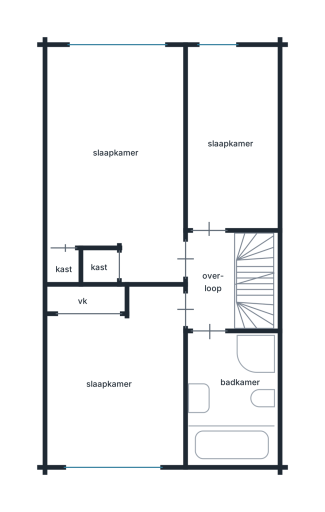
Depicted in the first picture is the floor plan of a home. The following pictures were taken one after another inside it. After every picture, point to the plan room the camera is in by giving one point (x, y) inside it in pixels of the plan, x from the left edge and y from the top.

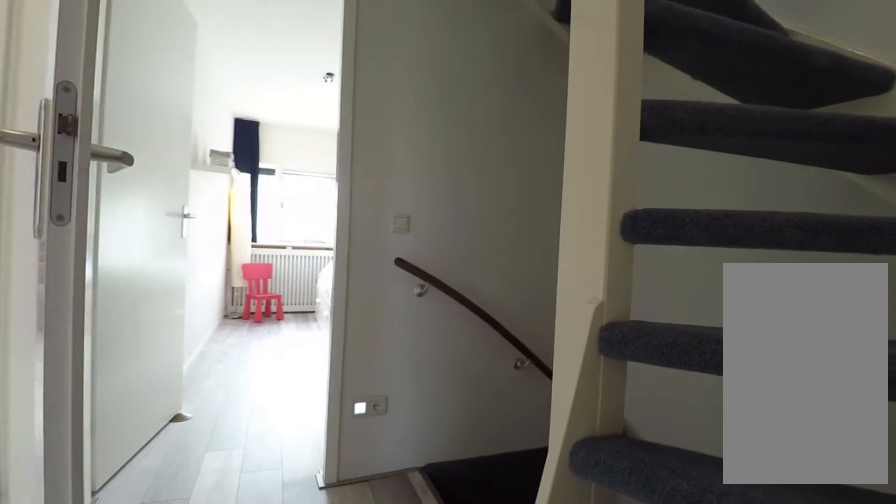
(211, 280)
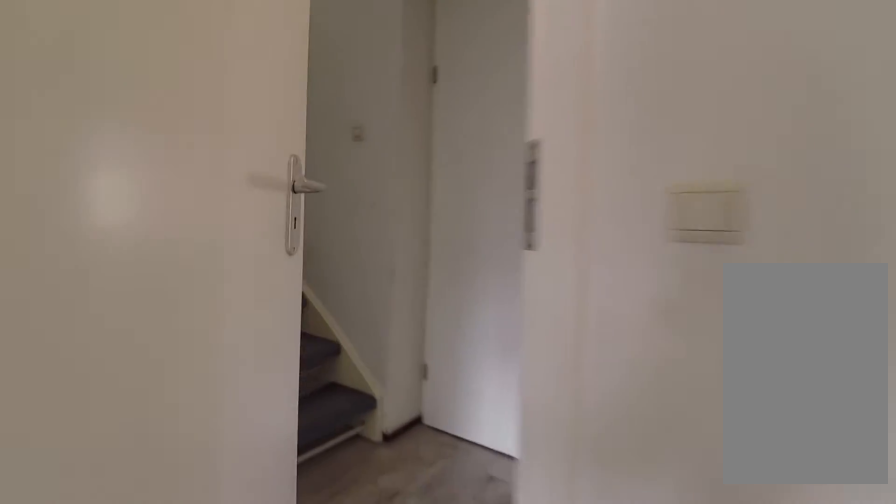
(211, 280)
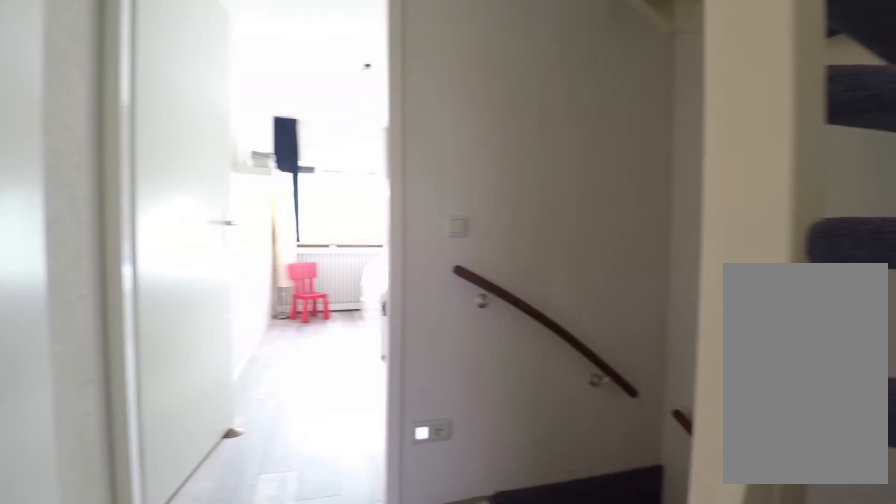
(211, 280)
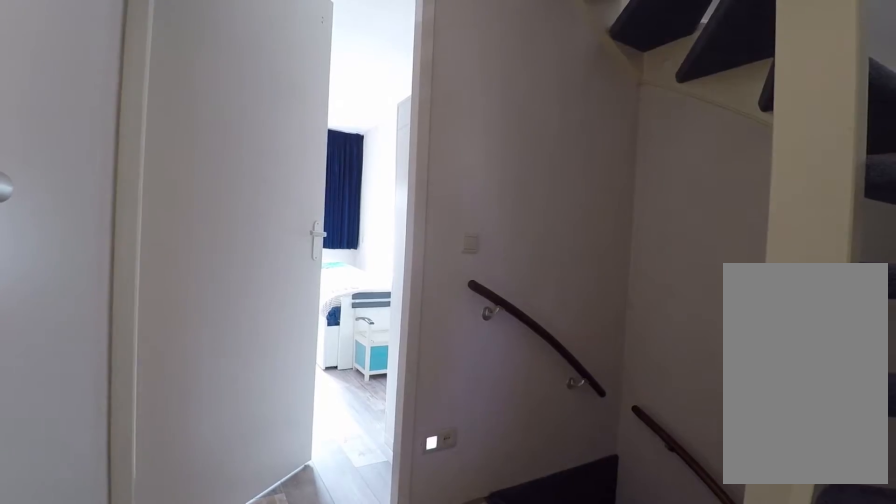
(211, 280)
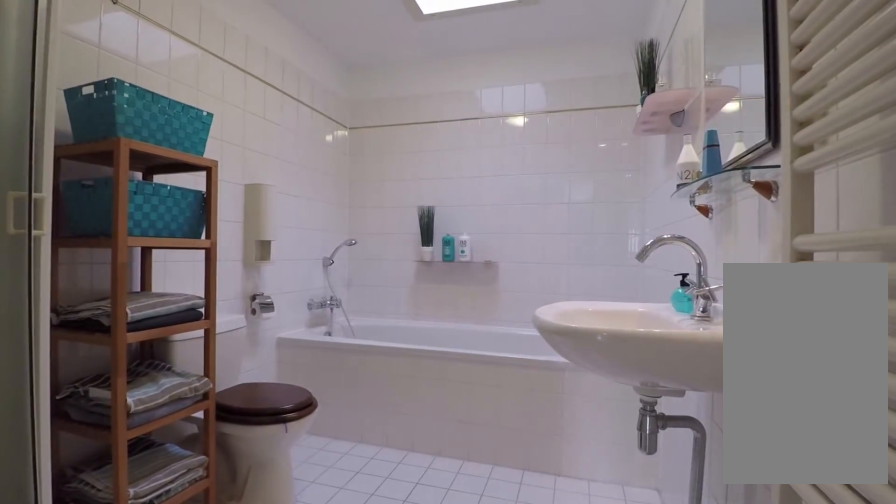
(232, 399)
